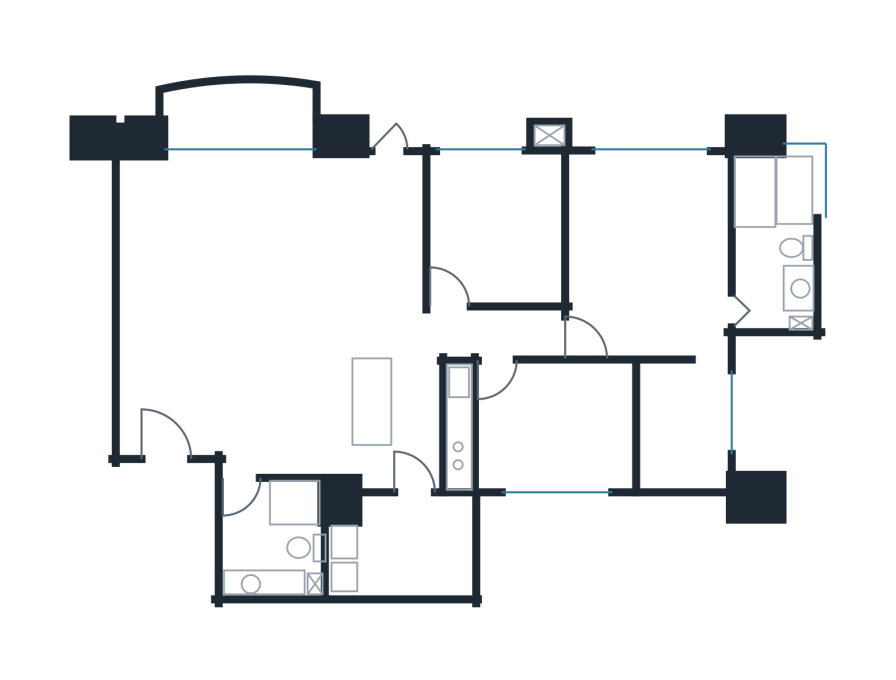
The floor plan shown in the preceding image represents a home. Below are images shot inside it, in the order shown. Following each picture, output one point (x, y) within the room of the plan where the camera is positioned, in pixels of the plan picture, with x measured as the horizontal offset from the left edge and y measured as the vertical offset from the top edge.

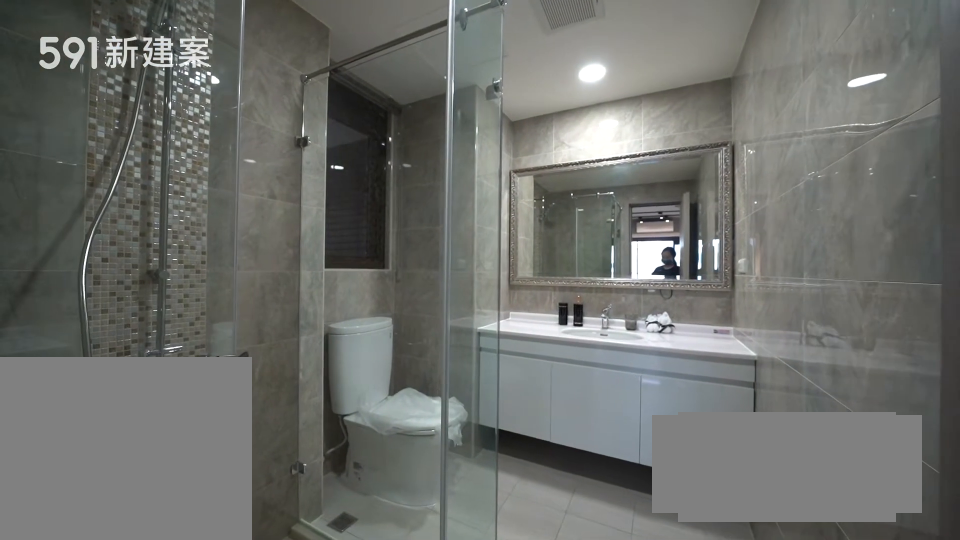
(297, 539)
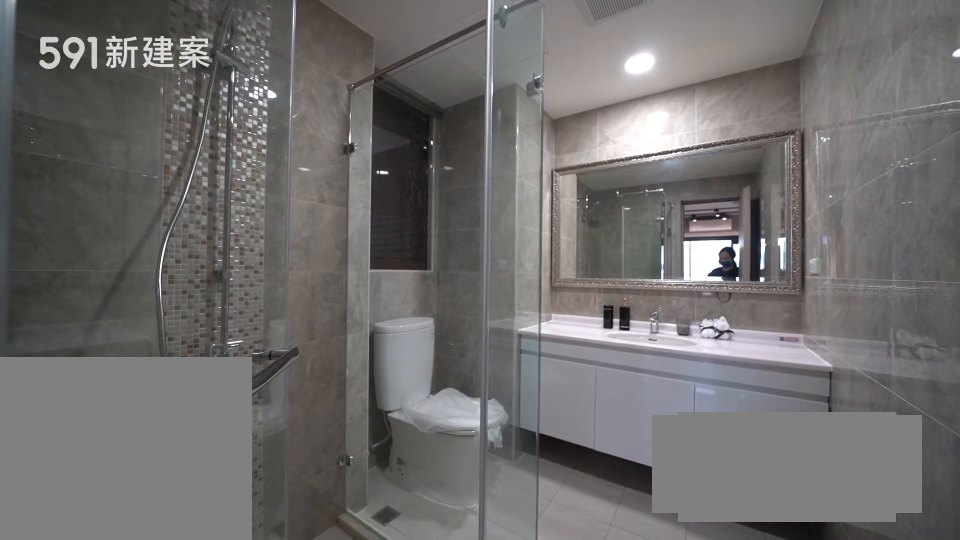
(297, 539)
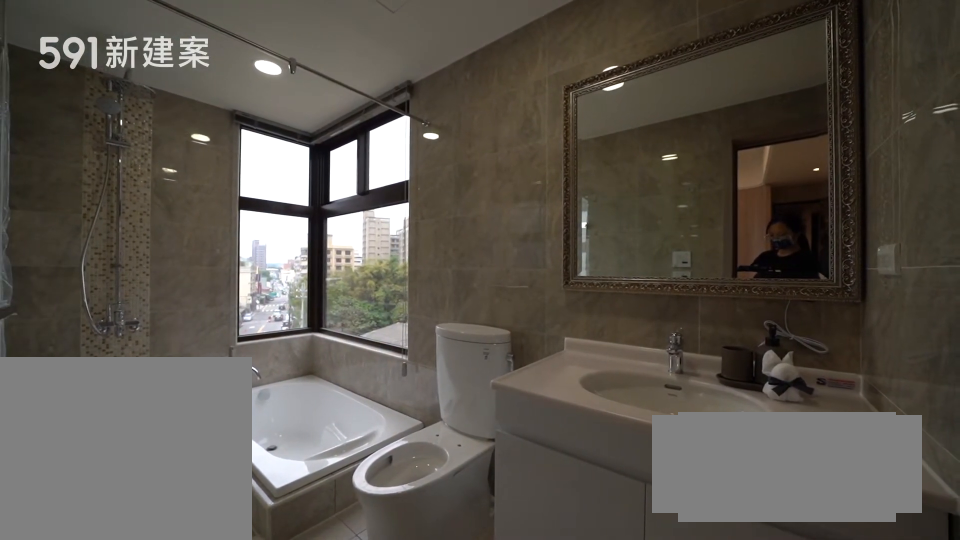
(776, 232)
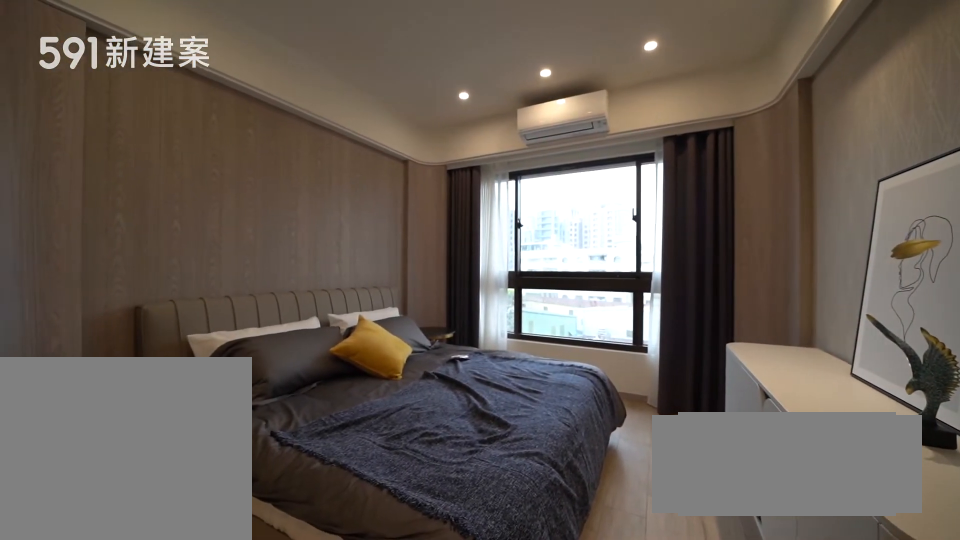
(660, 297)
